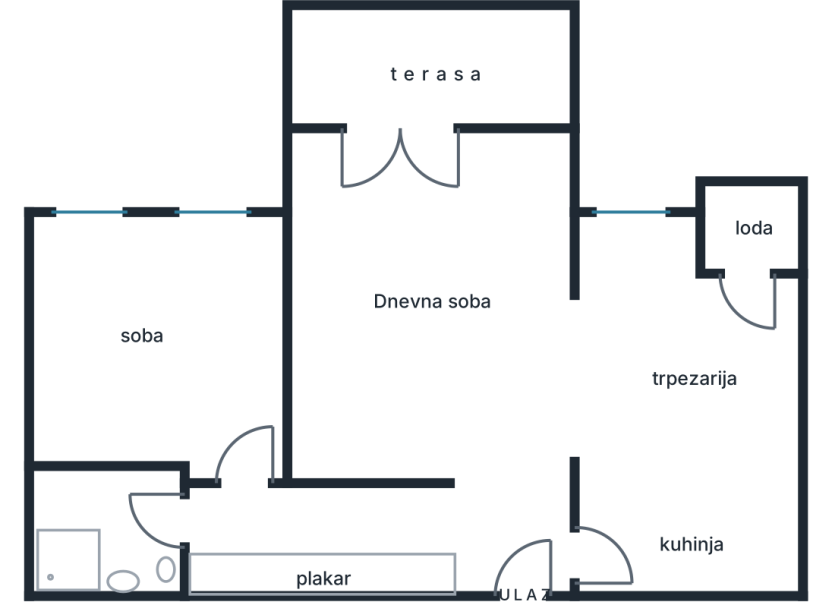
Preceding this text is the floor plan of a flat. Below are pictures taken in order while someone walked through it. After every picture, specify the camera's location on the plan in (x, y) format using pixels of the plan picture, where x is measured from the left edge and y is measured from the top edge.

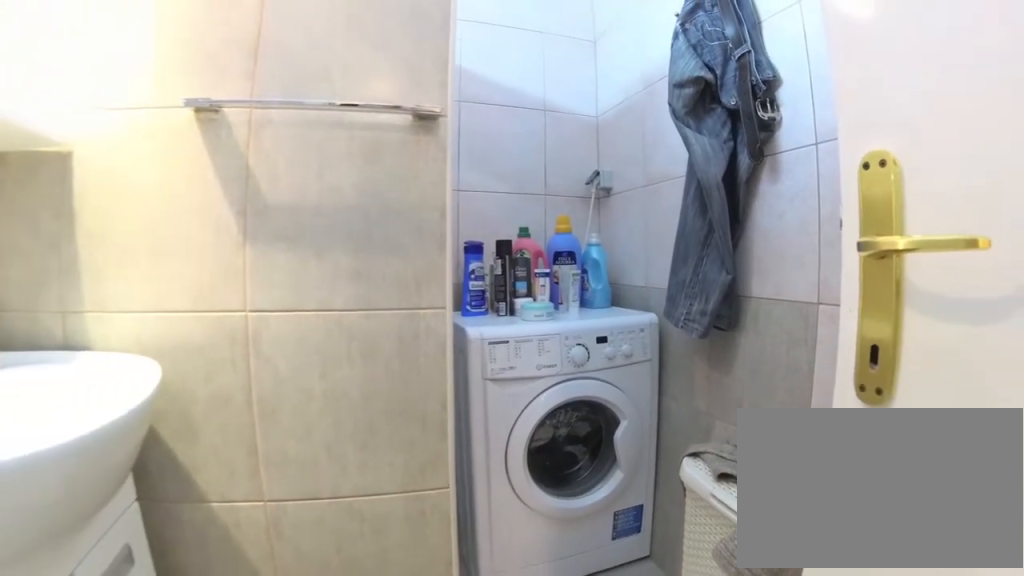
(170, 518)
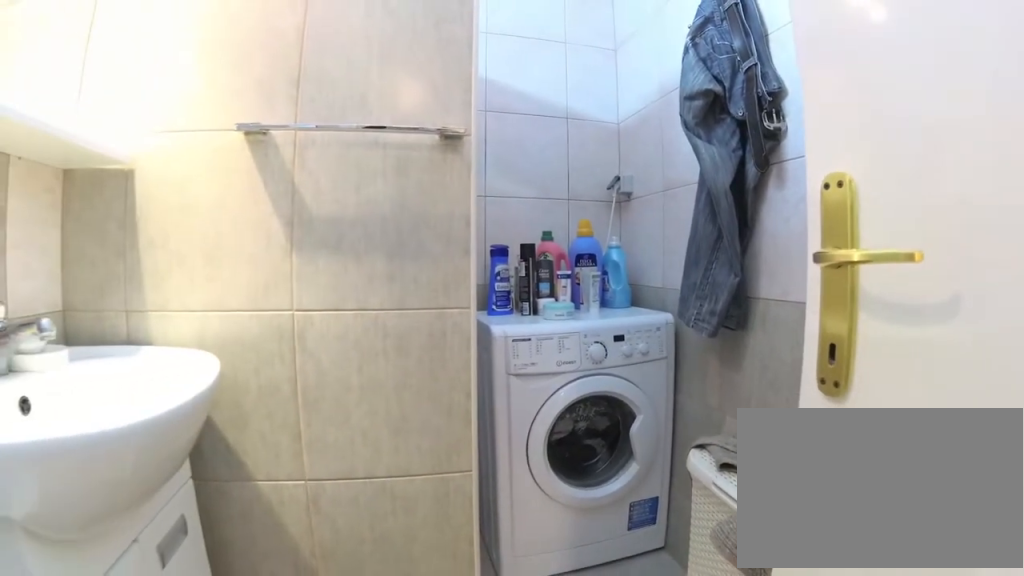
(179, 518)
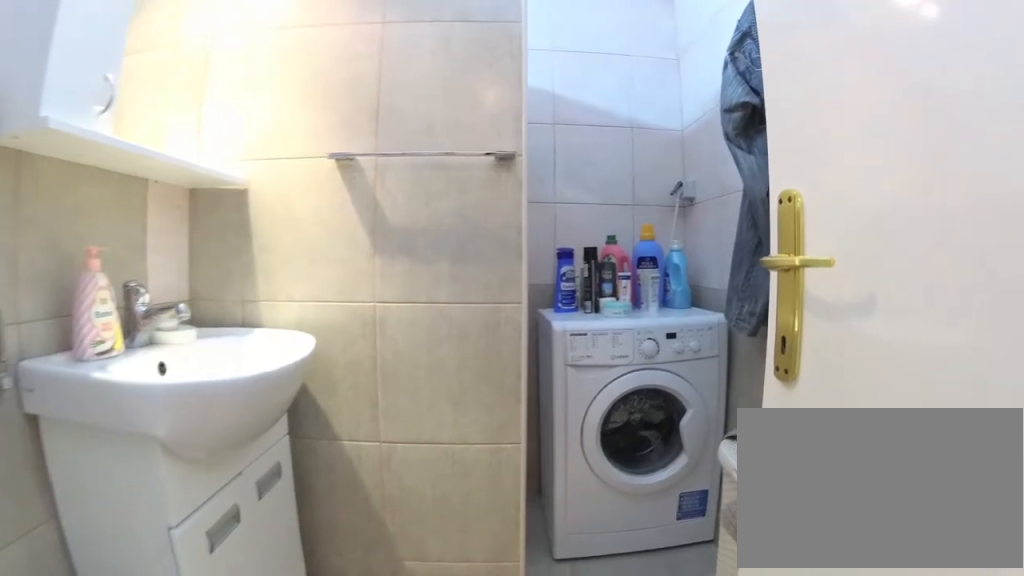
(205, 518)
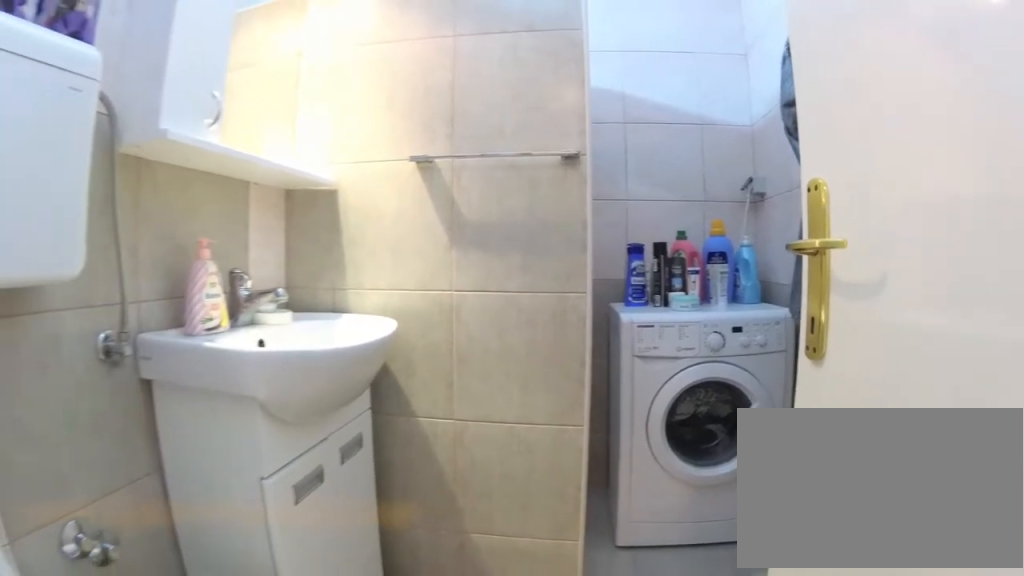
(214, 518)
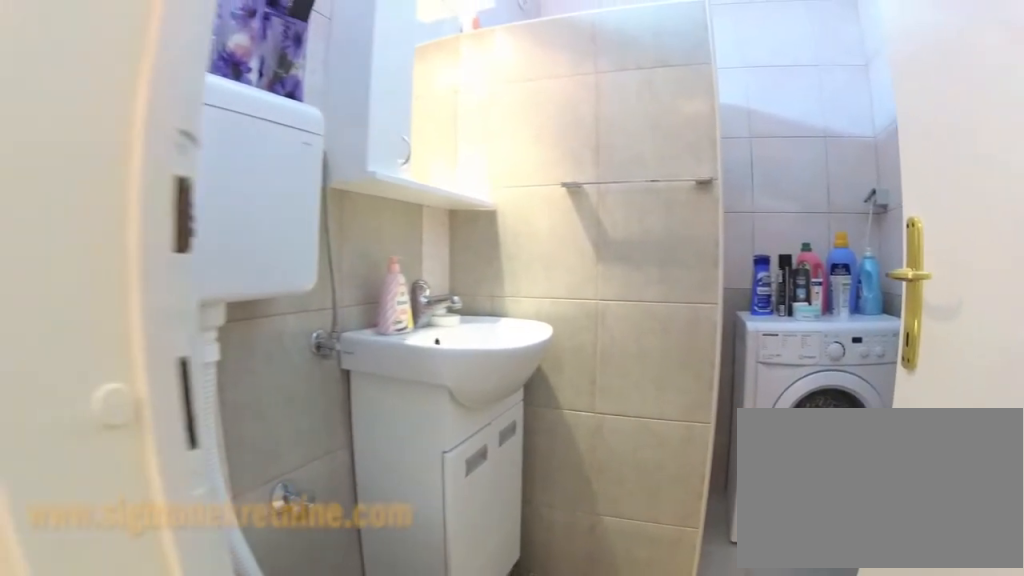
(223, 512)
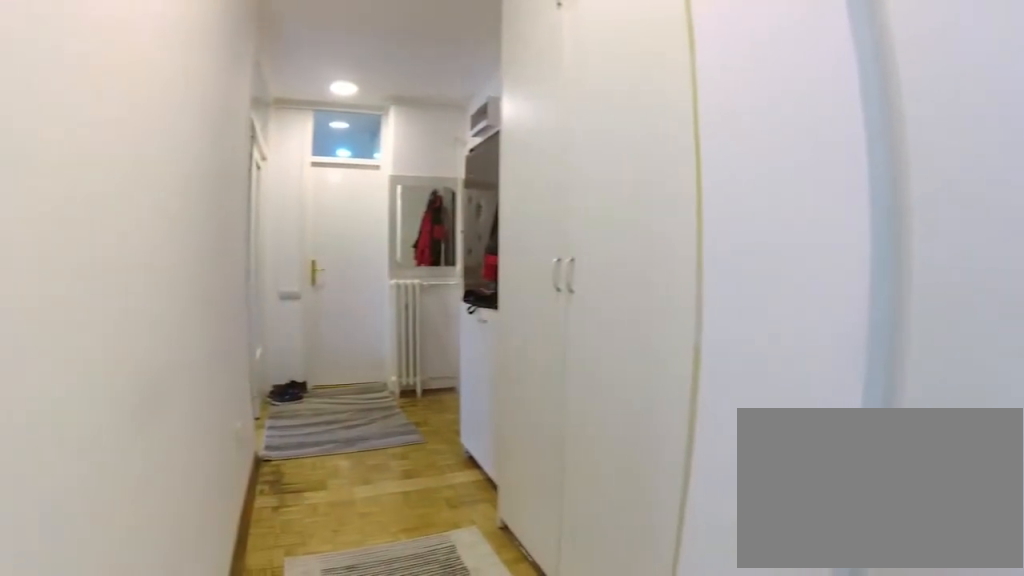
(199, 513)
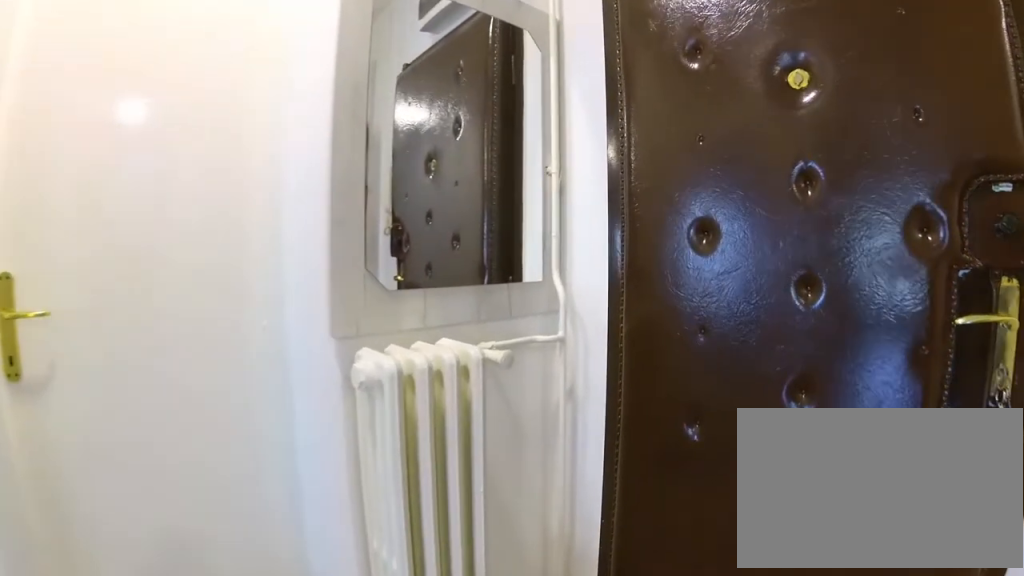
(455, 508)
